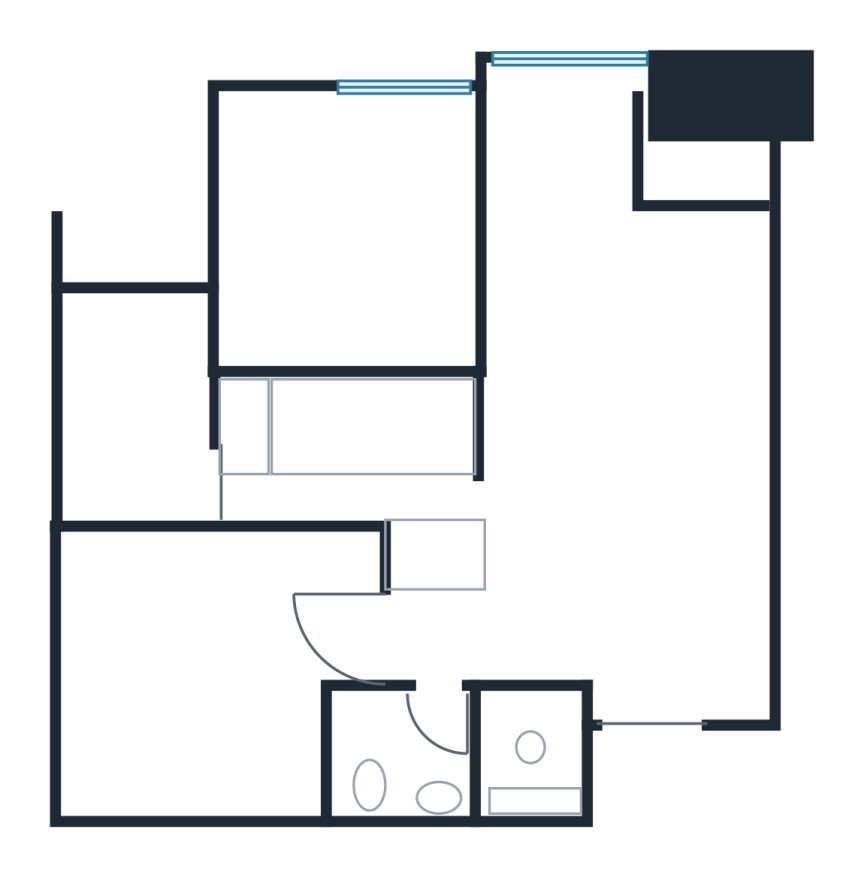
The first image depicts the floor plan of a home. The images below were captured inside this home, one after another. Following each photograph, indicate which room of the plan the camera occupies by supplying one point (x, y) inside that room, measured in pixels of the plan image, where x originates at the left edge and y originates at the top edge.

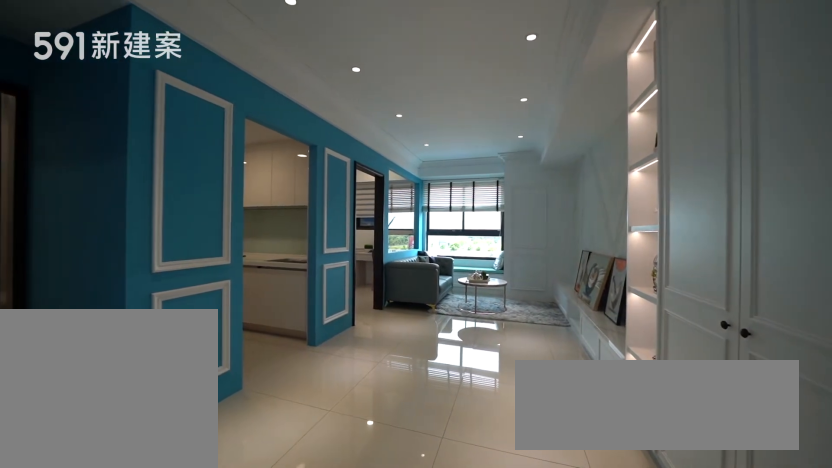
(626, 520)
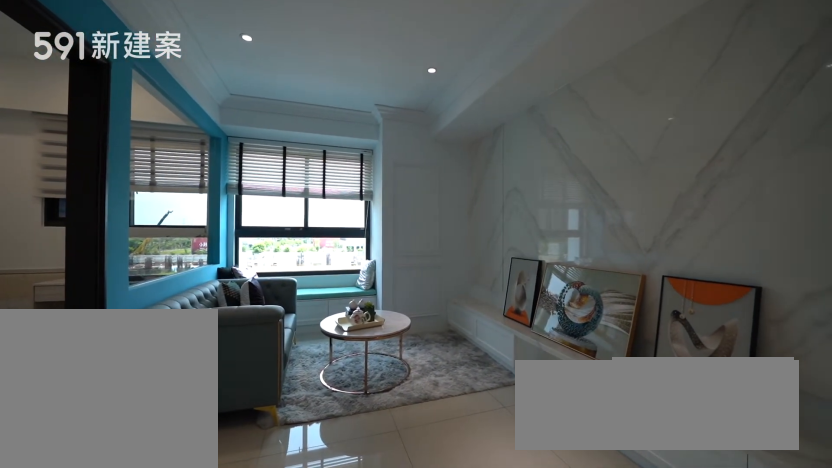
(616, 278)
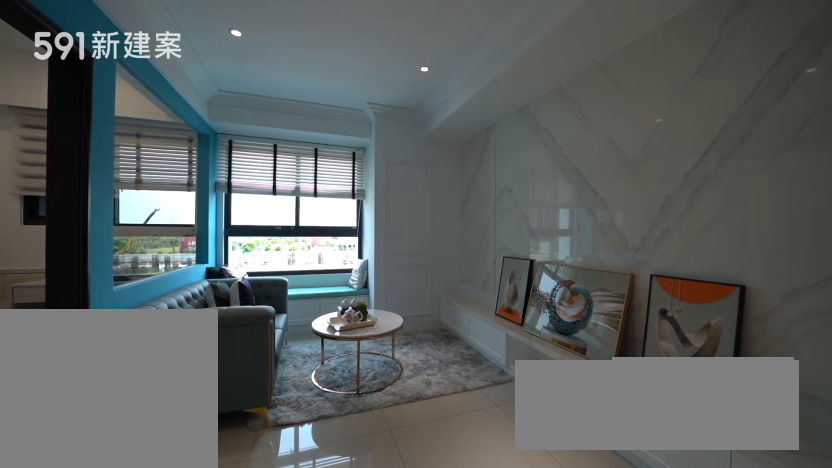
(616, 278)
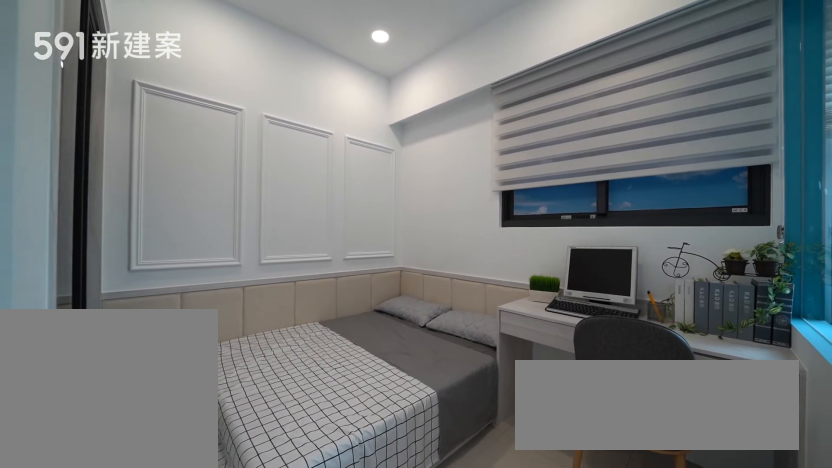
(345, 226)
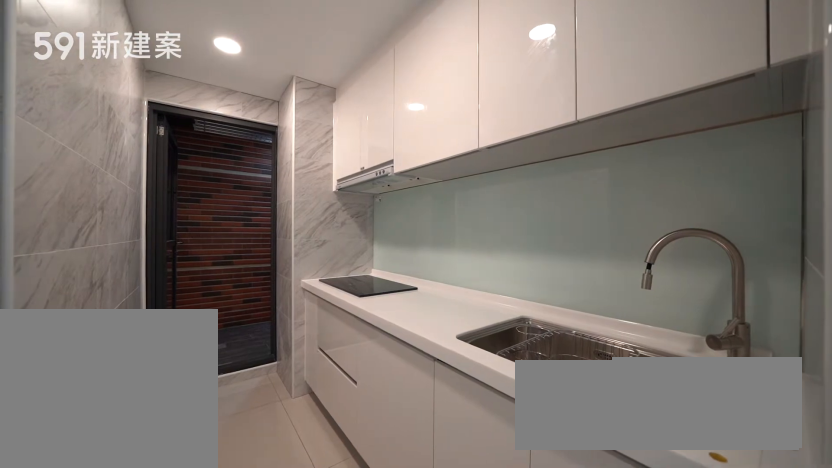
(355, 457)
